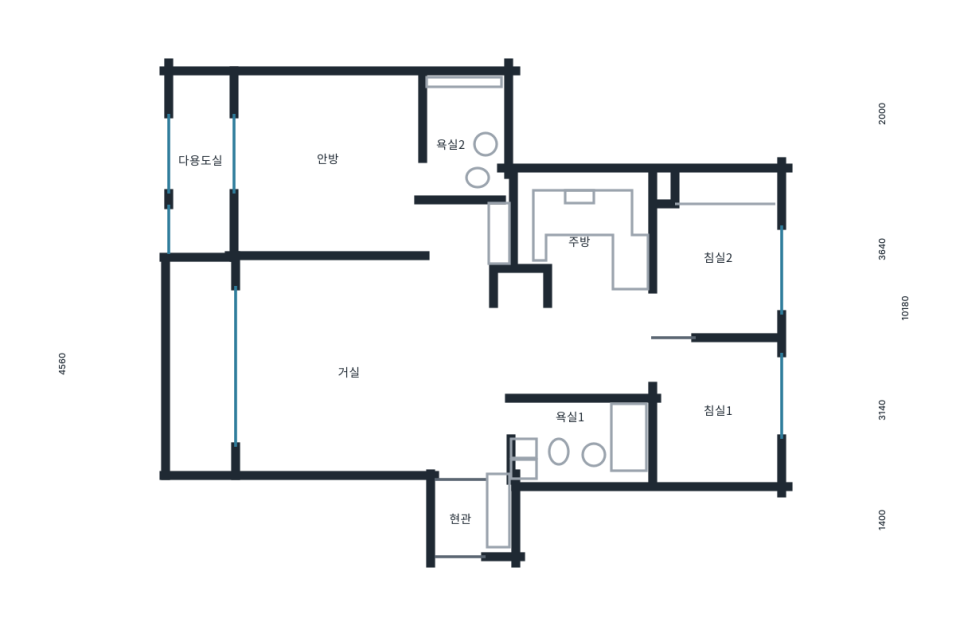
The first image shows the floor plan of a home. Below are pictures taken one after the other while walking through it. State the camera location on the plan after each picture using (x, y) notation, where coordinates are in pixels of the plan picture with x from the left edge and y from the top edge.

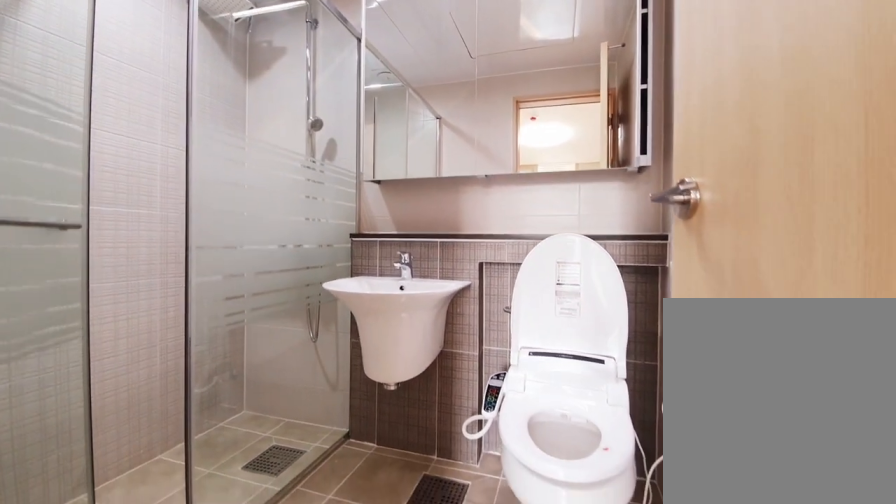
(439, 179)
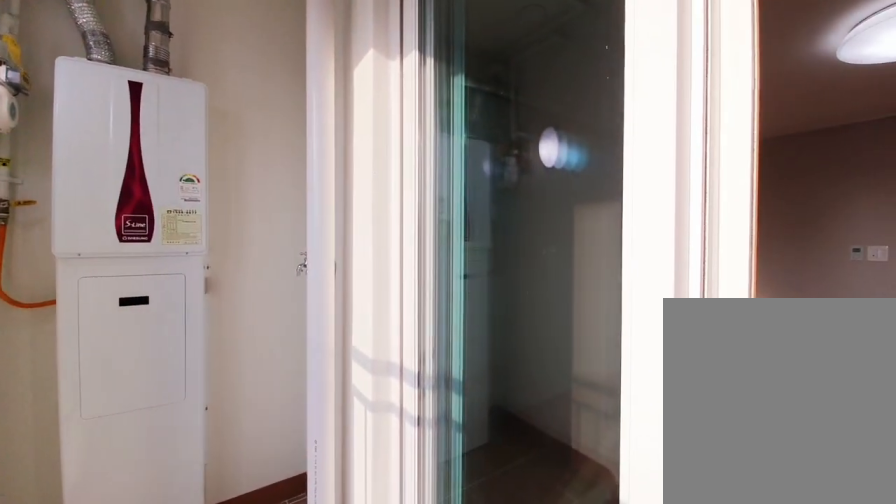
(224, 187)
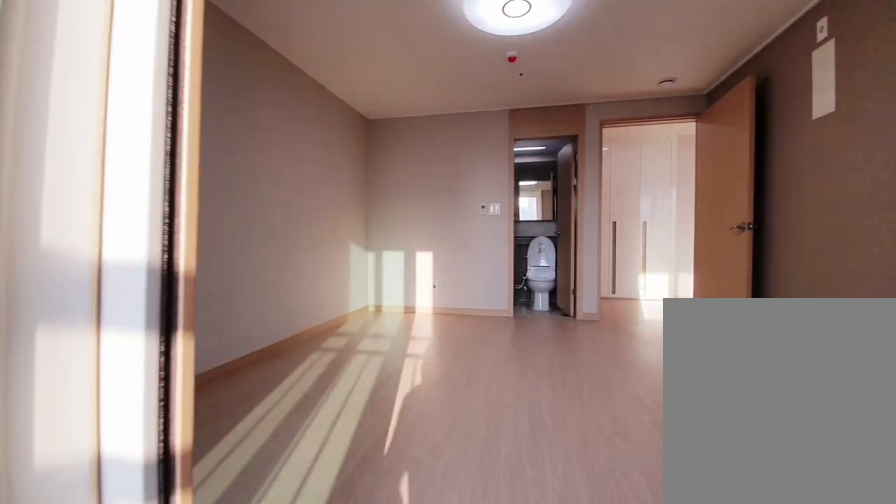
(226, 186)
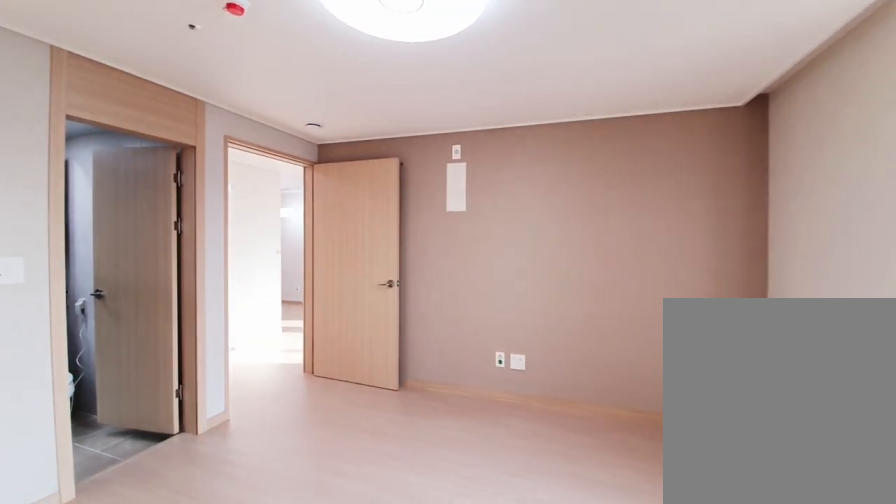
(314, 203)
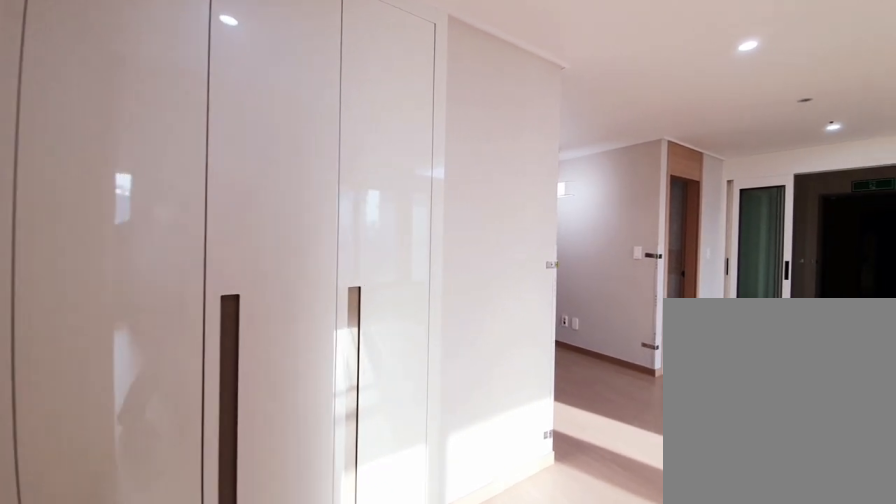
(454, 249)
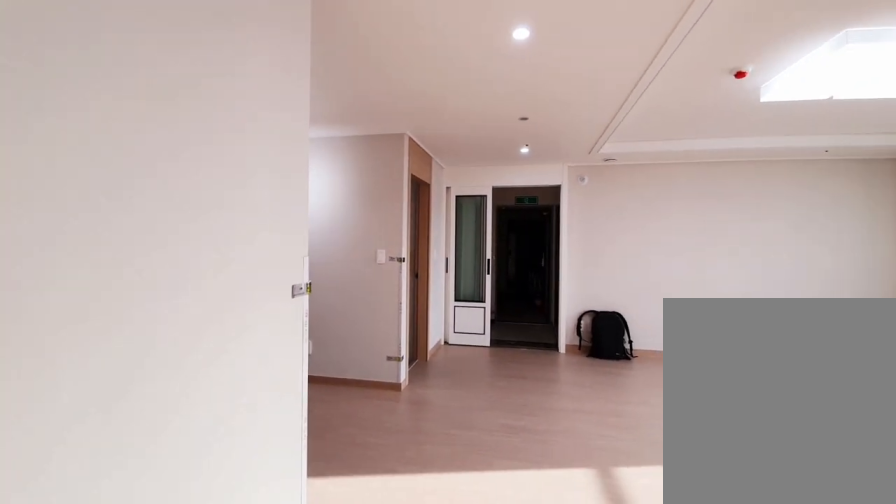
(455, 247)
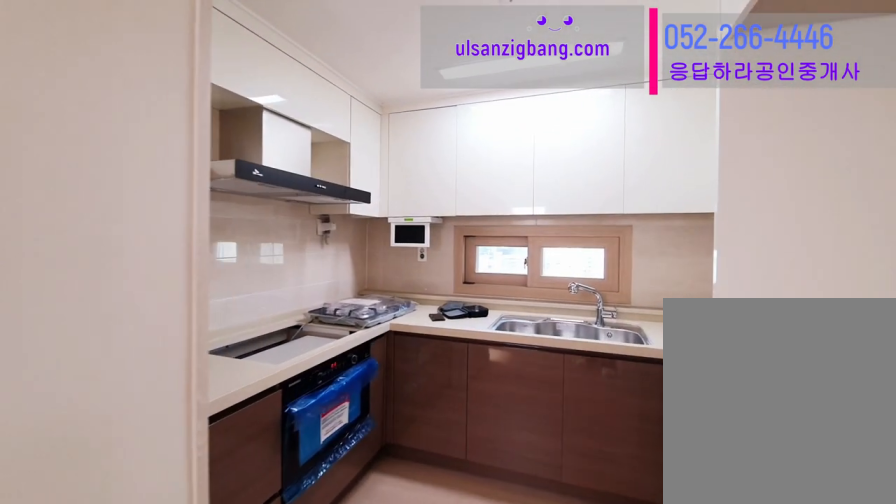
(585, 253)
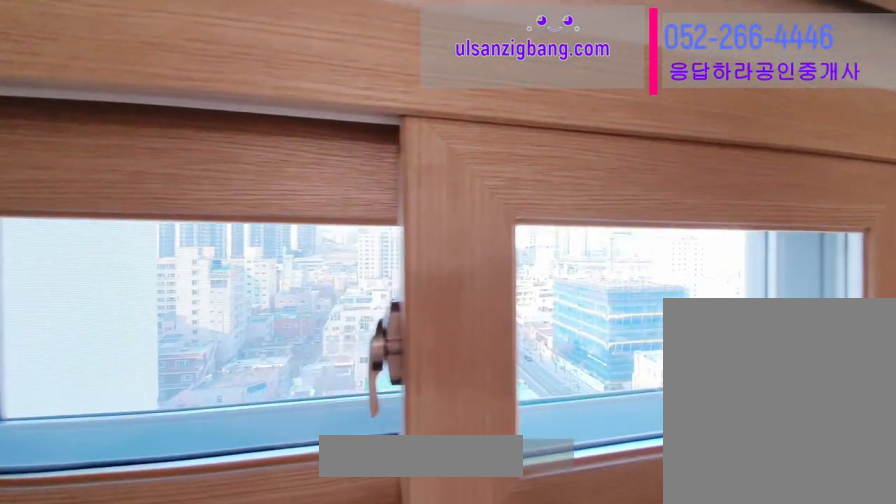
(587, 254)
